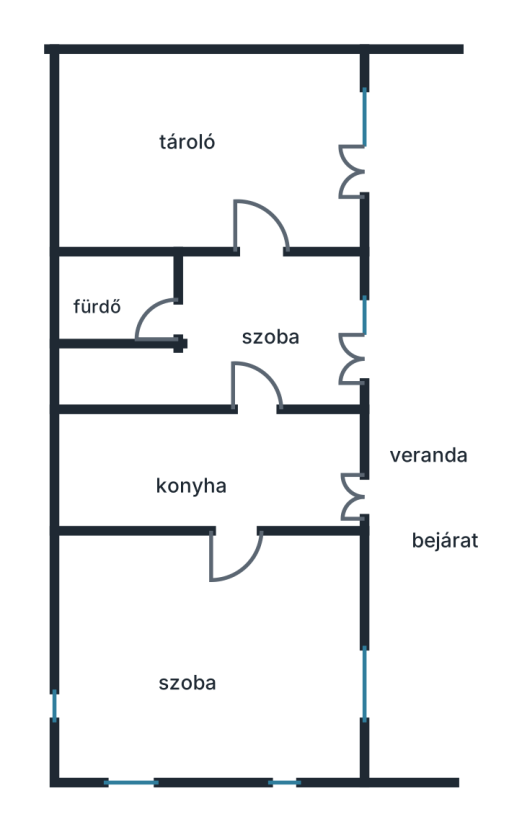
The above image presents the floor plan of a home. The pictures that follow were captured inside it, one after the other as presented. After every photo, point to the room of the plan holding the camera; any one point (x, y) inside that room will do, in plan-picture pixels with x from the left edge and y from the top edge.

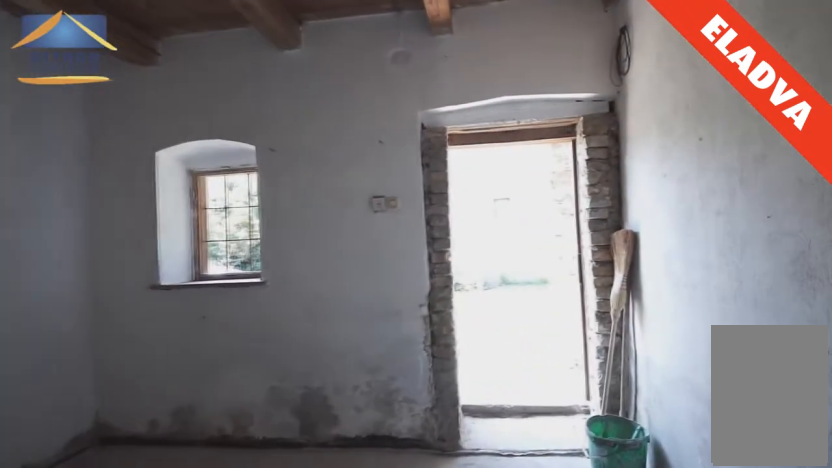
(232, 169)
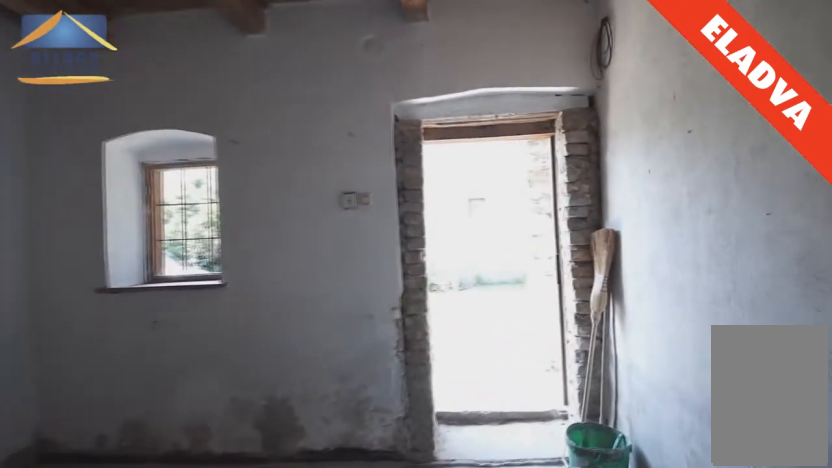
(240, 169)
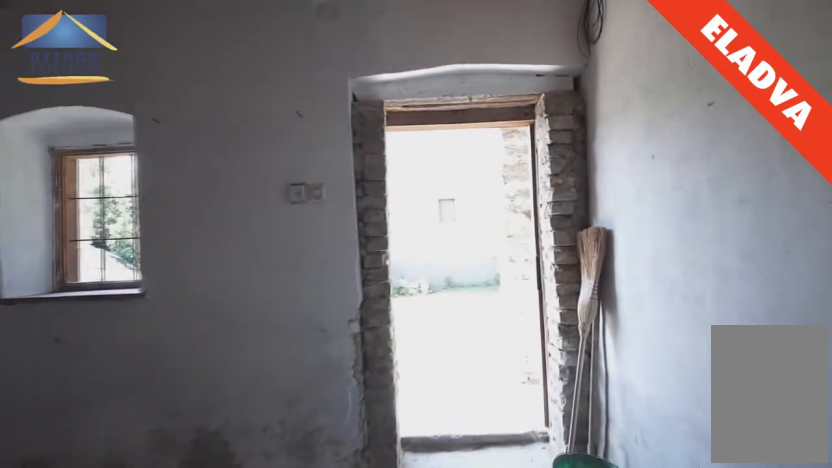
(260, 170)
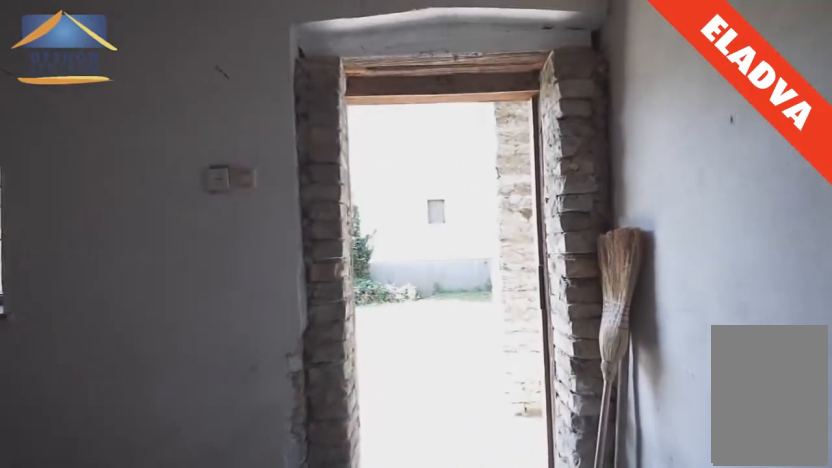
(289, 170)
